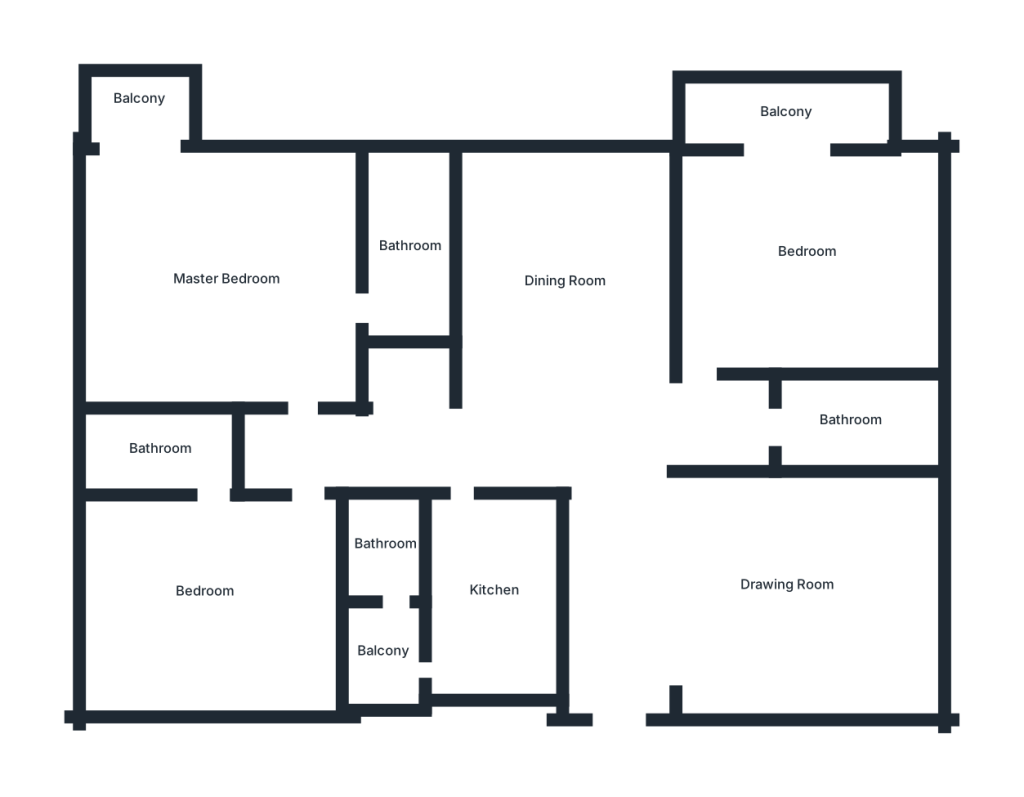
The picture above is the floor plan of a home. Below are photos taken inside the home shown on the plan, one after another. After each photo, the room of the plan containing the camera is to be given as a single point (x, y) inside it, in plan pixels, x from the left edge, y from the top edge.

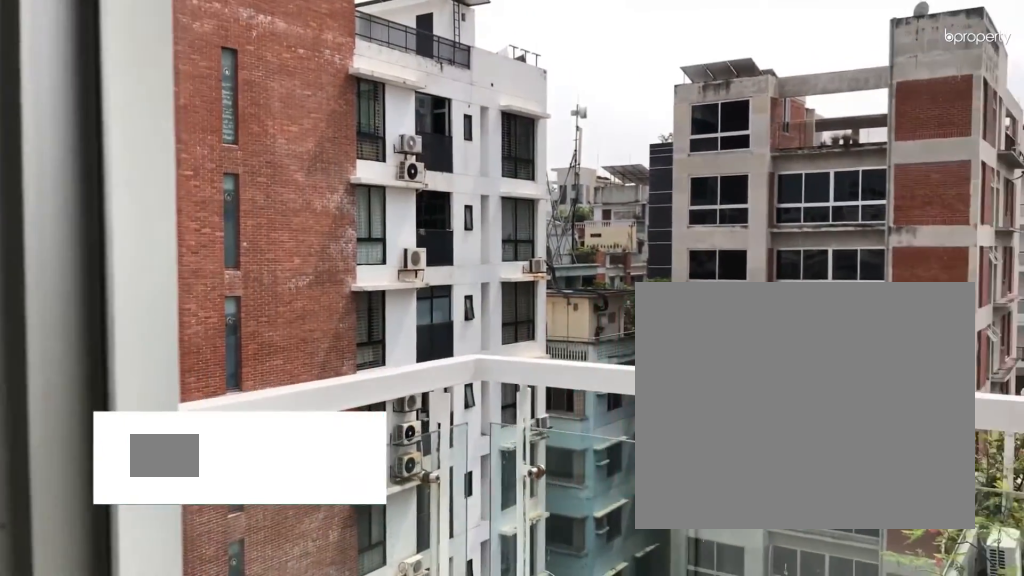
(139, 98)
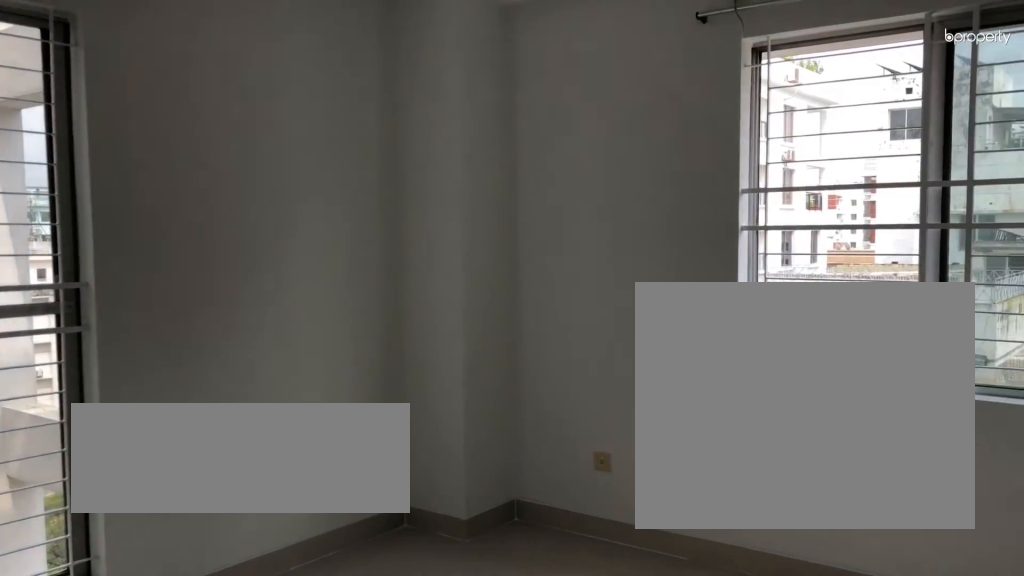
(205, 591)
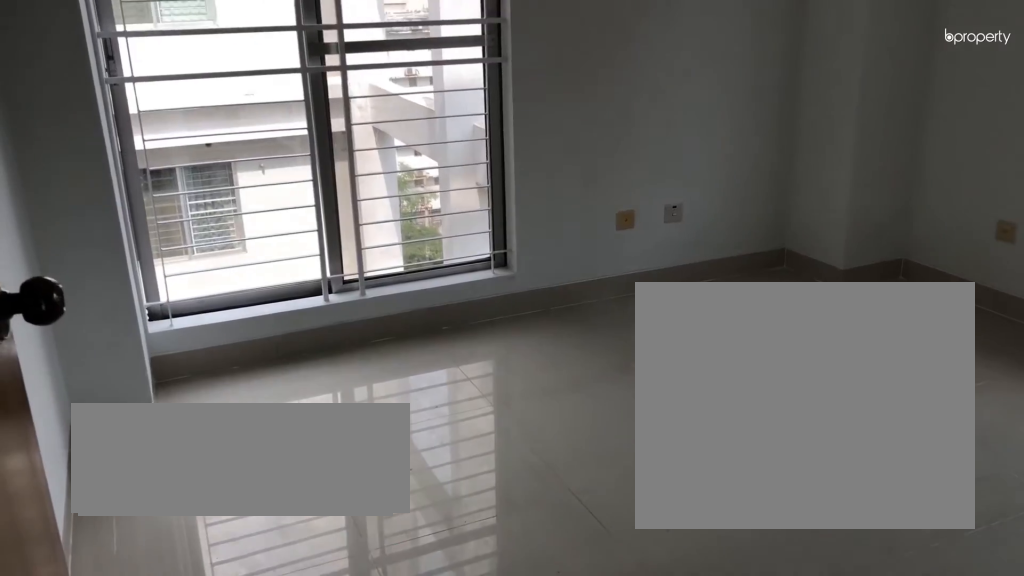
(205, 591)
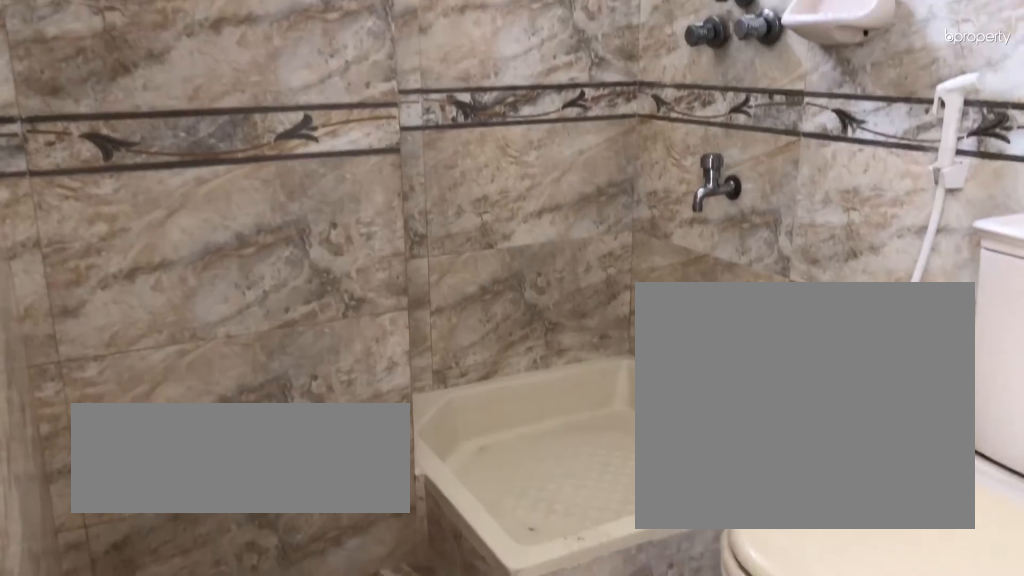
(161, 447)
